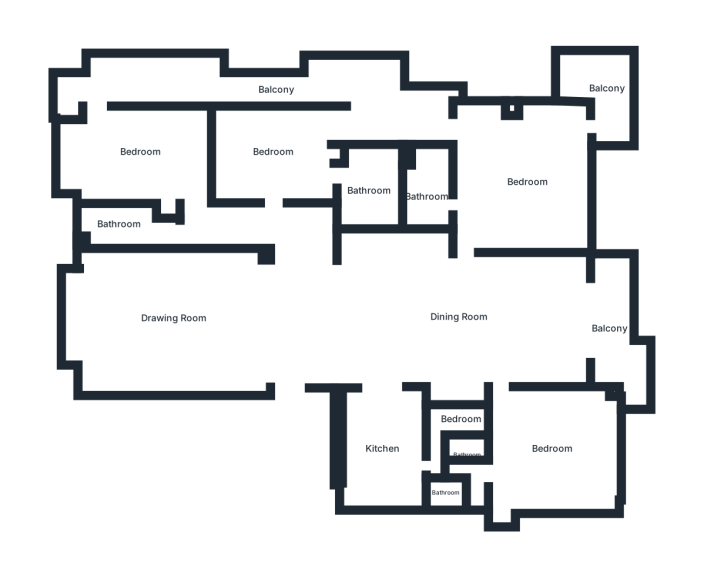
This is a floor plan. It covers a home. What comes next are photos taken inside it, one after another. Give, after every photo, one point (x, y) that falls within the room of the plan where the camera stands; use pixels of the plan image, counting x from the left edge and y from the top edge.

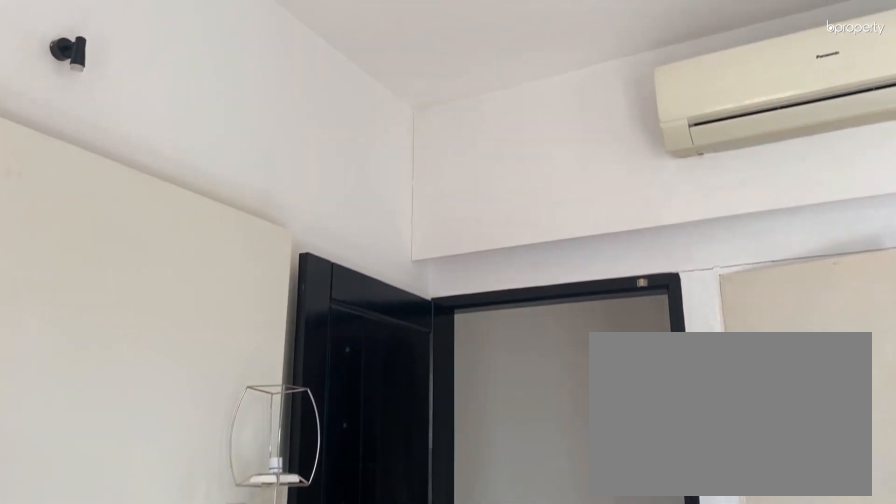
(139, 155)
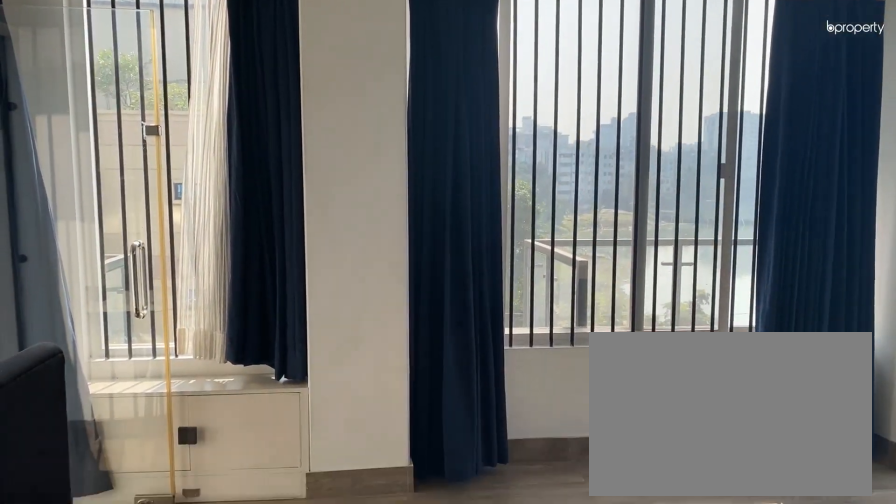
(518, 184)
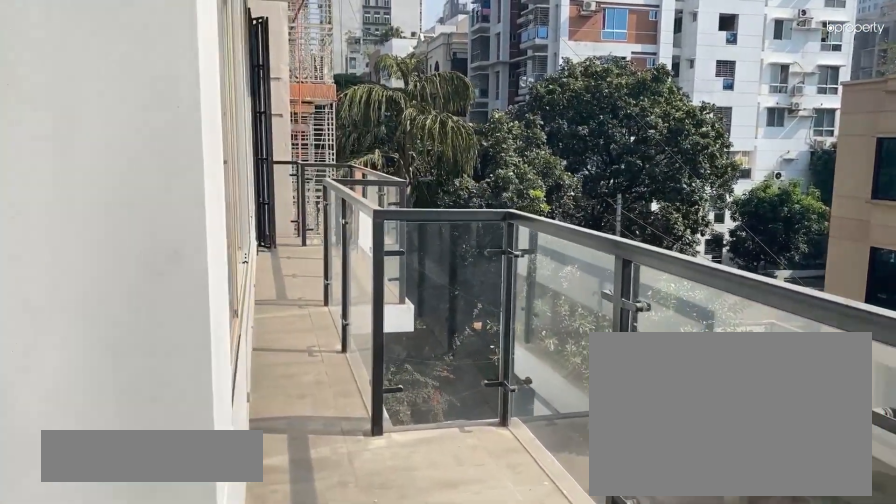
(275, 92)
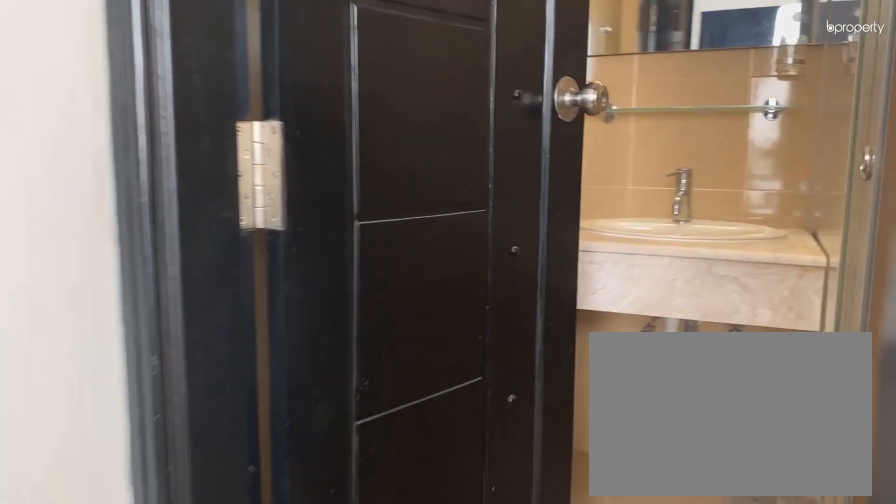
(467, 457)
